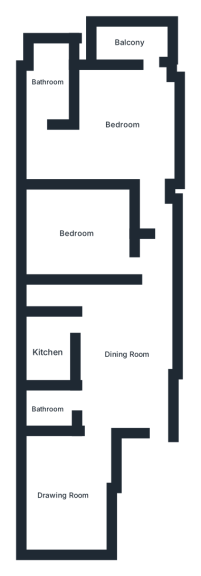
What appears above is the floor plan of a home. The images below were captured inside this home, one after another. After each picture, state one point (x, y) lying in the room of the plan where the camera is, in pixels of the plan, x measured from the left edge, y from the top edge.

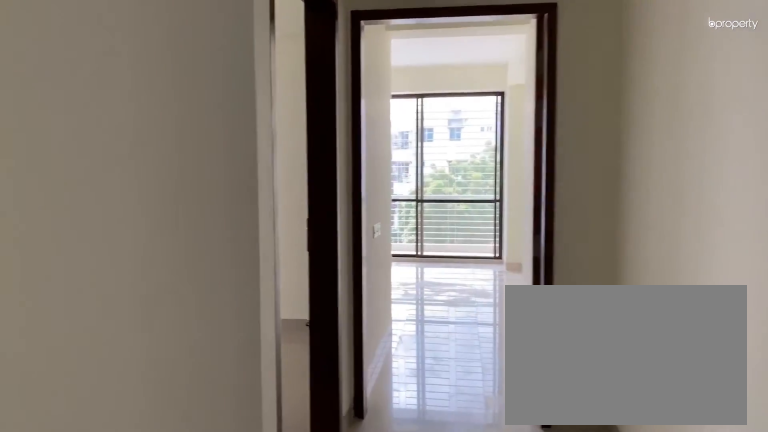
(126, 349)
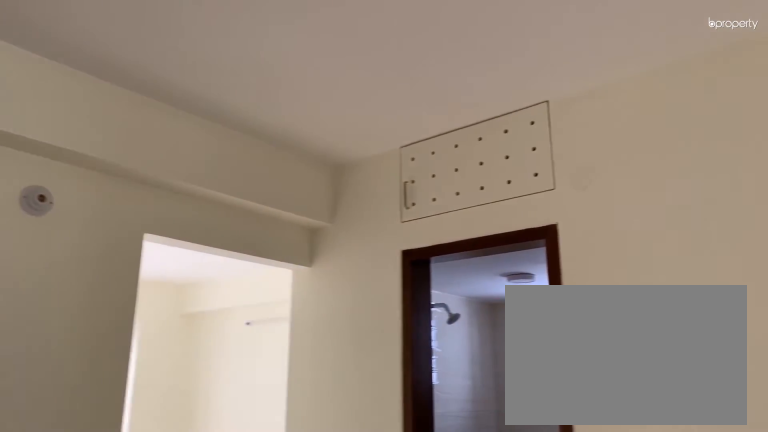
(126, 349)
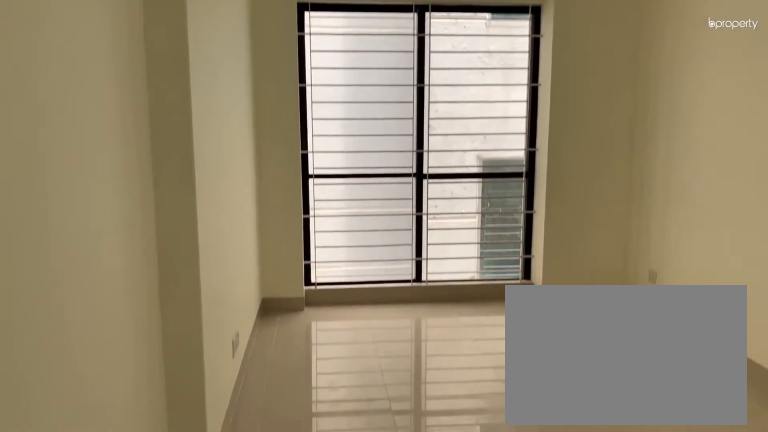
(63, 495)
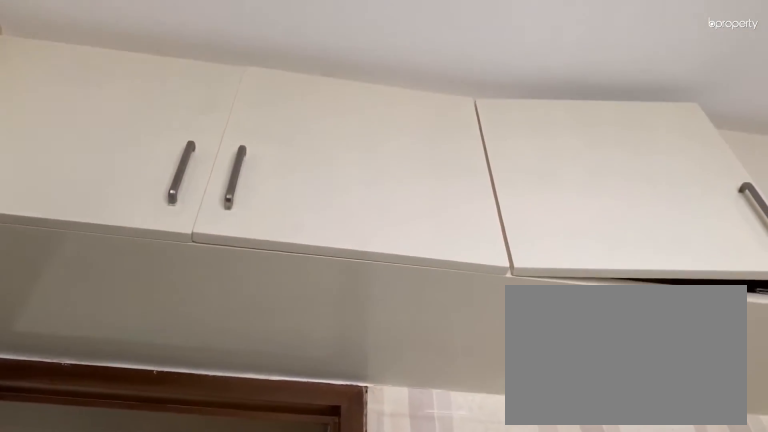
(48, 349)
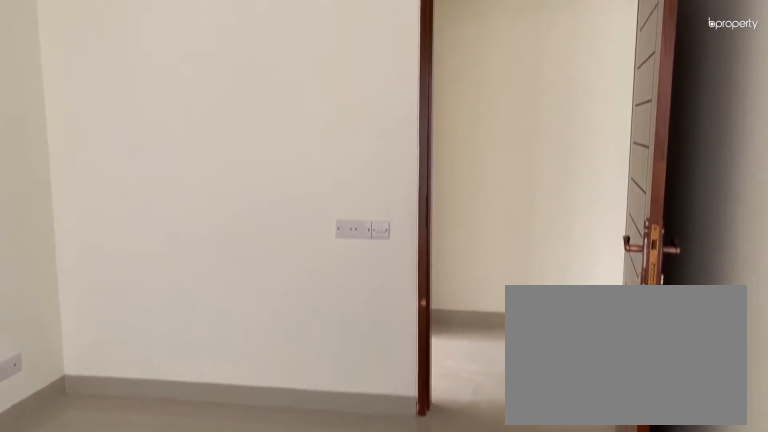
(76, 233)
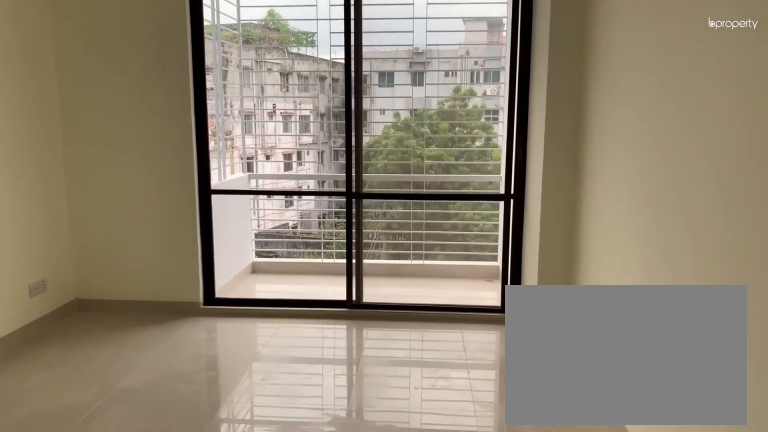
(119, 121)
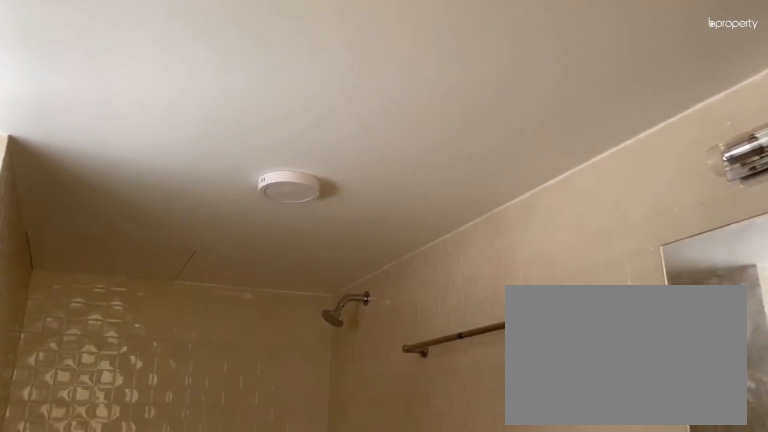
(46, 81)
